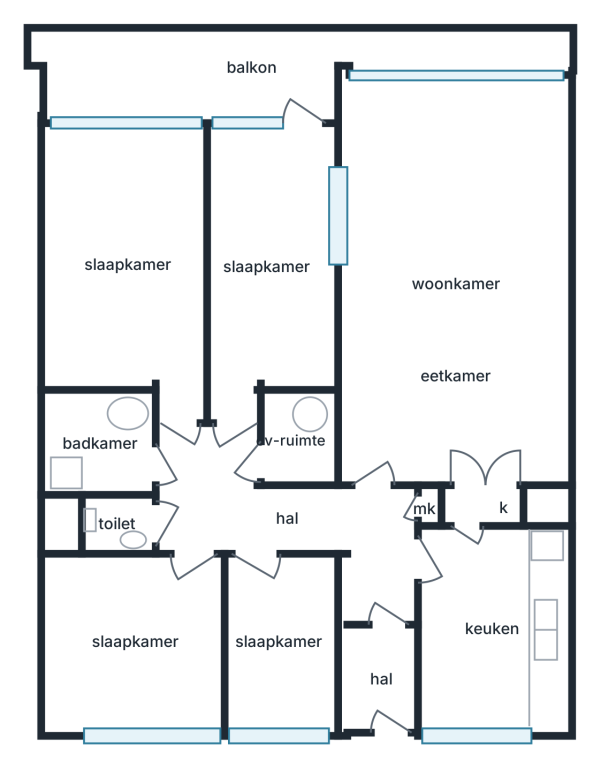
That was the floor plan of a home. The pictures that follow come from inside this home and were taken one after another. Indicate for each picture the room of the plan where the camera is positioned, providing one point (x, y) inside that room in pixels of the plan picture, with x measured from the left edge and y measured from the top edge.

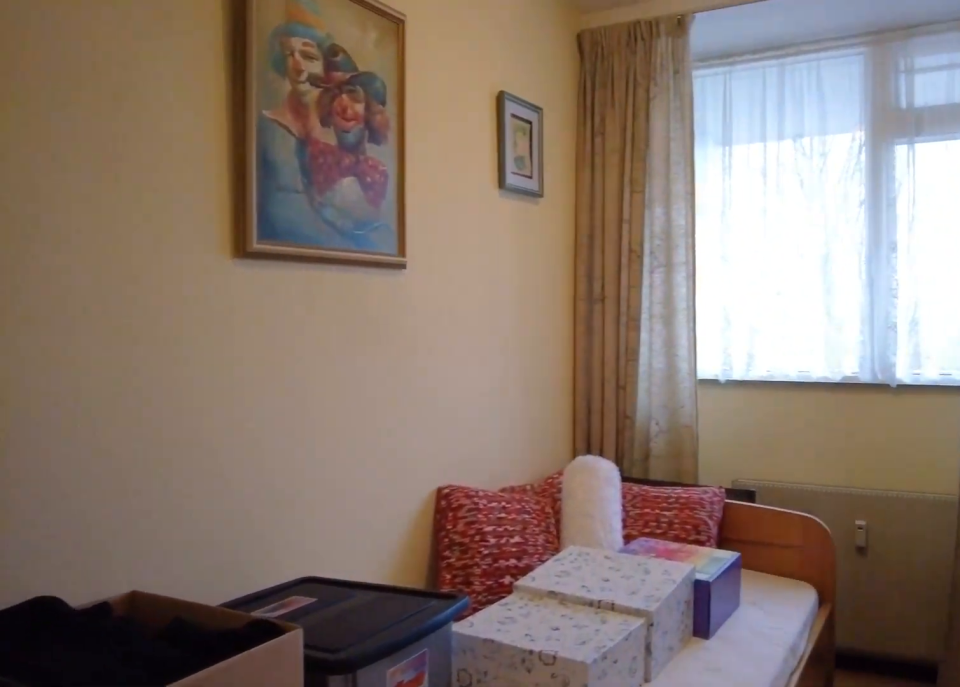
(278, 641)
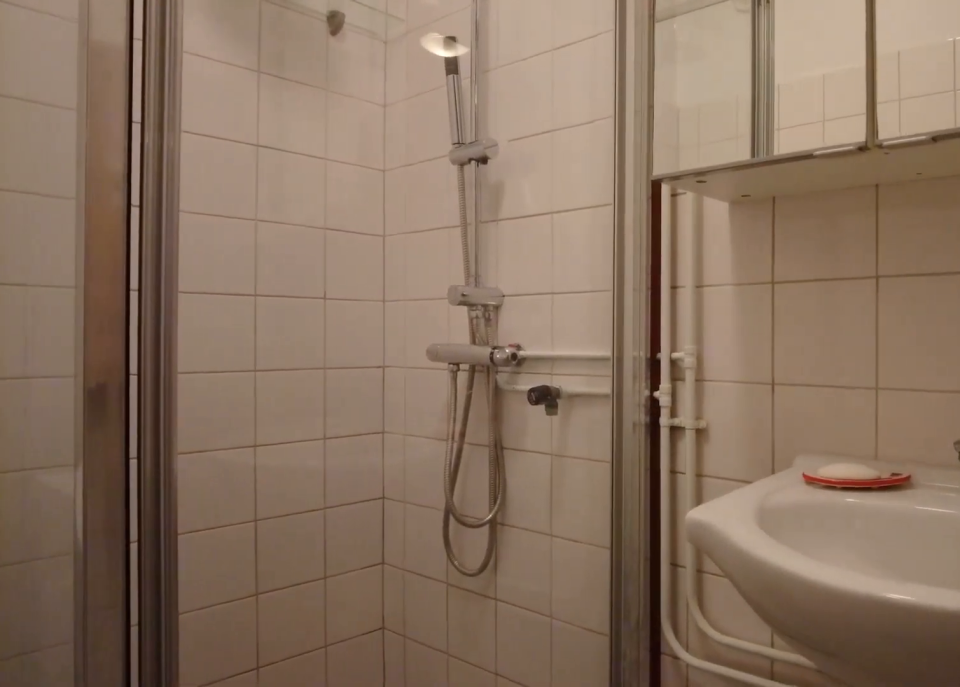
(101, 443)
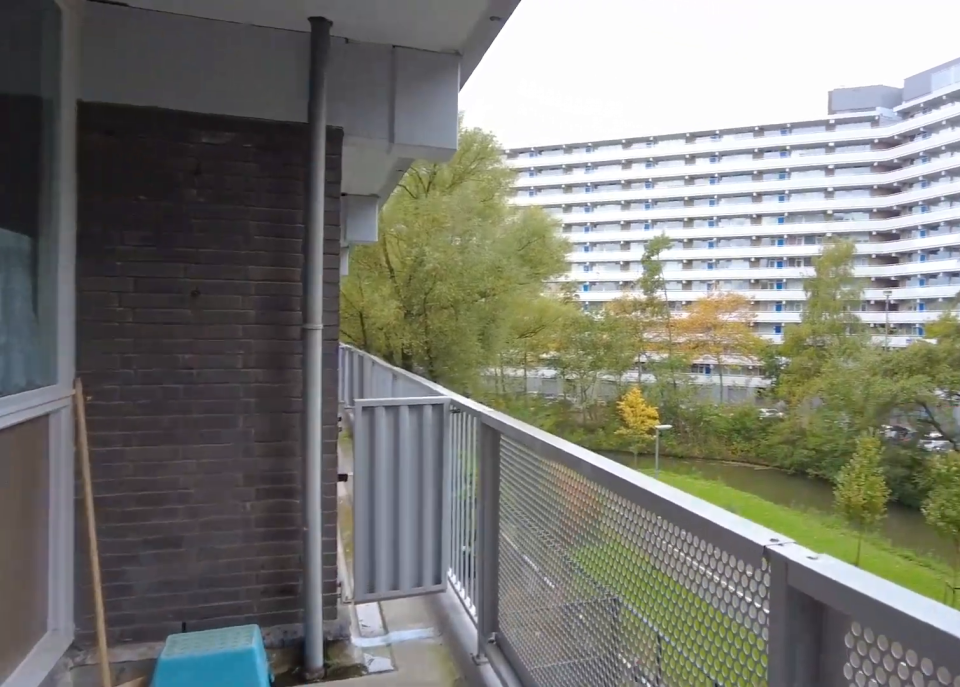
(253, 68)
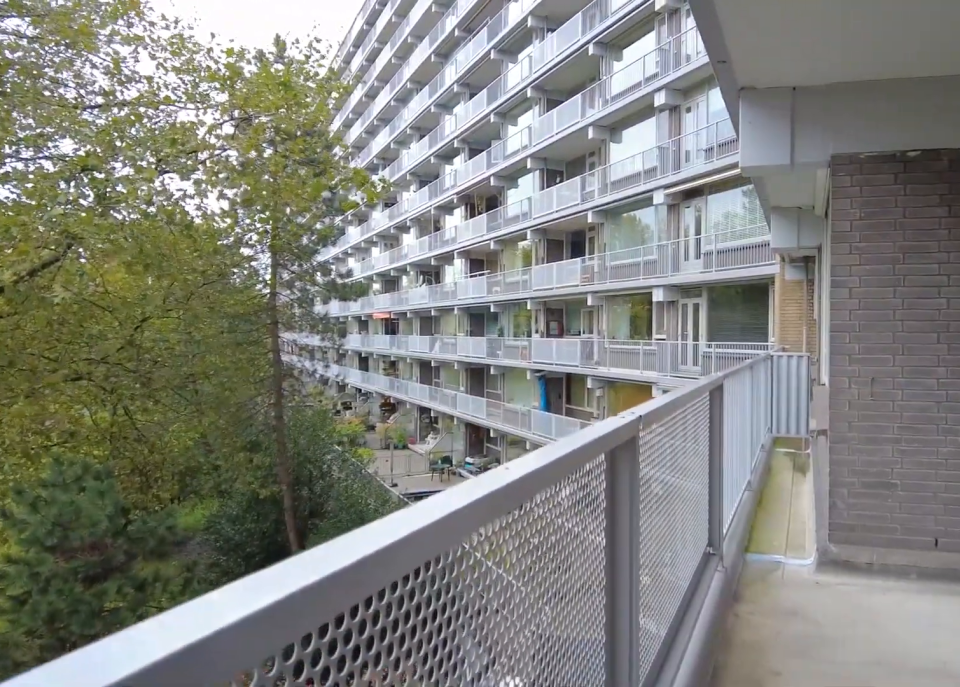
(253, 68)
